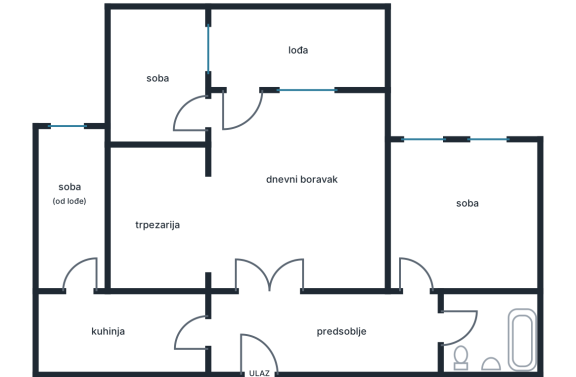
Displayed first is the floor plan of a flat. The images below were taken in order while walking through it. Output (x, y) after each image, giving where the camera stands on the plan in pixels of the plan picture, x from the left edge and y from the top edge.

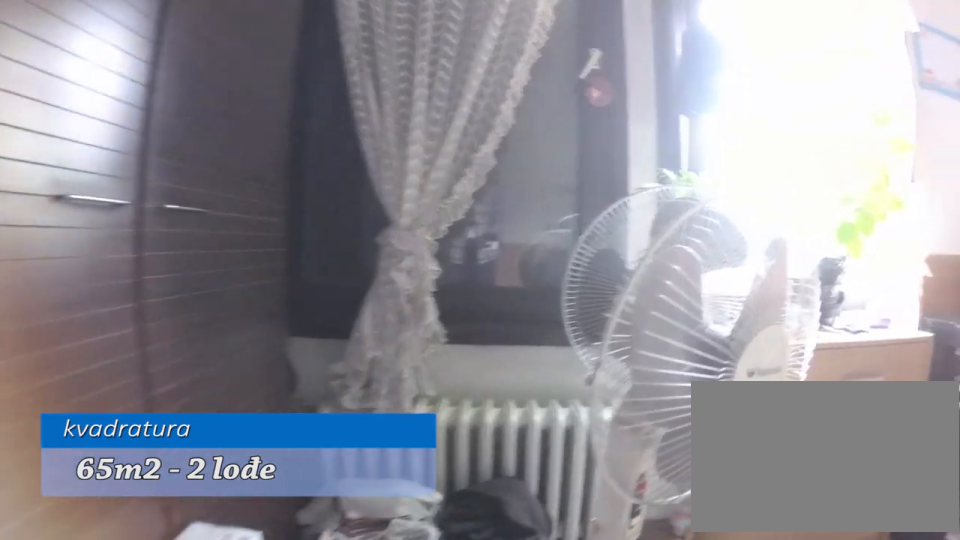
(418, 217)
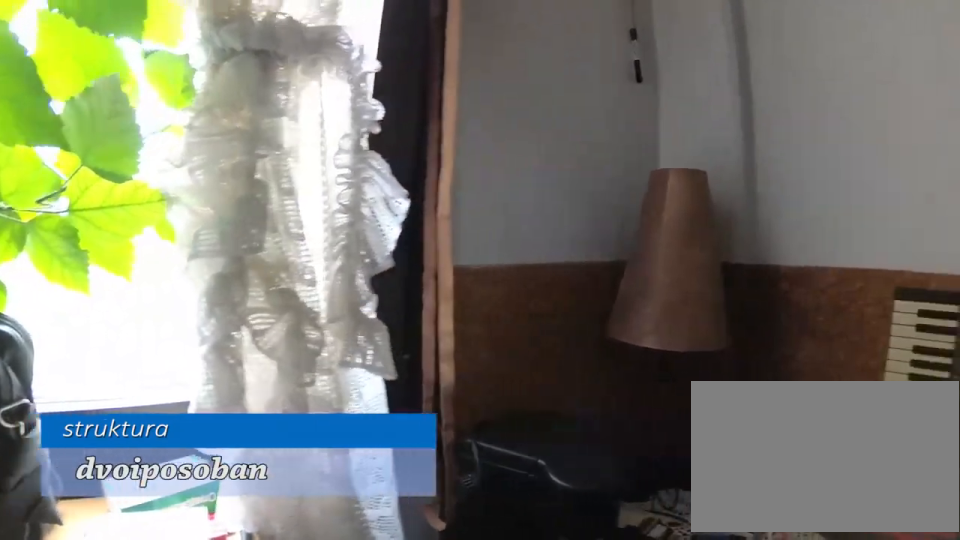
(478, 175)
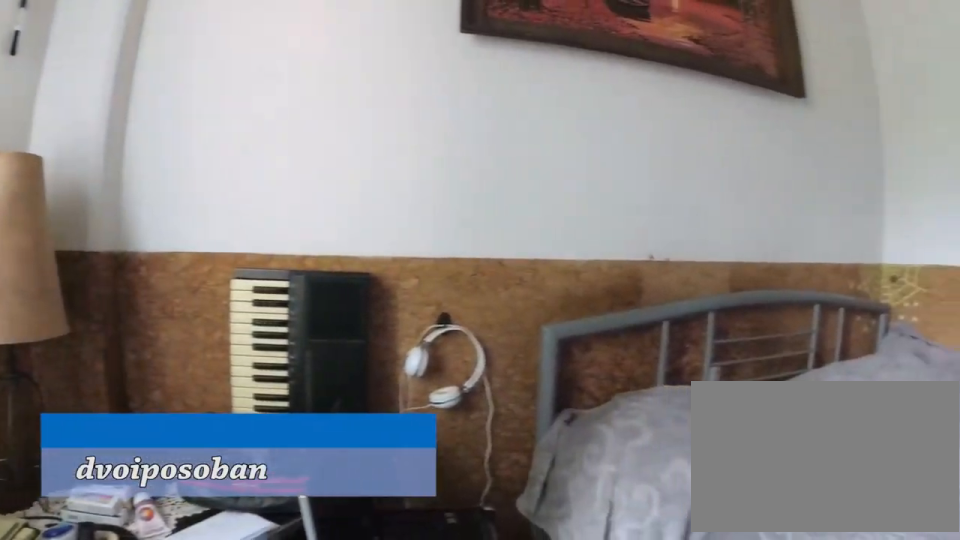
(481, 160)
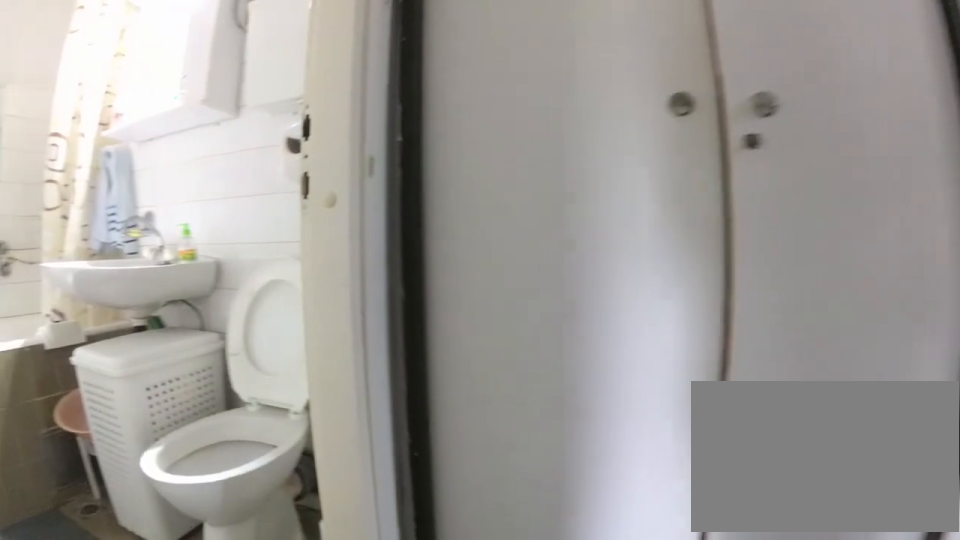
(414, 308)
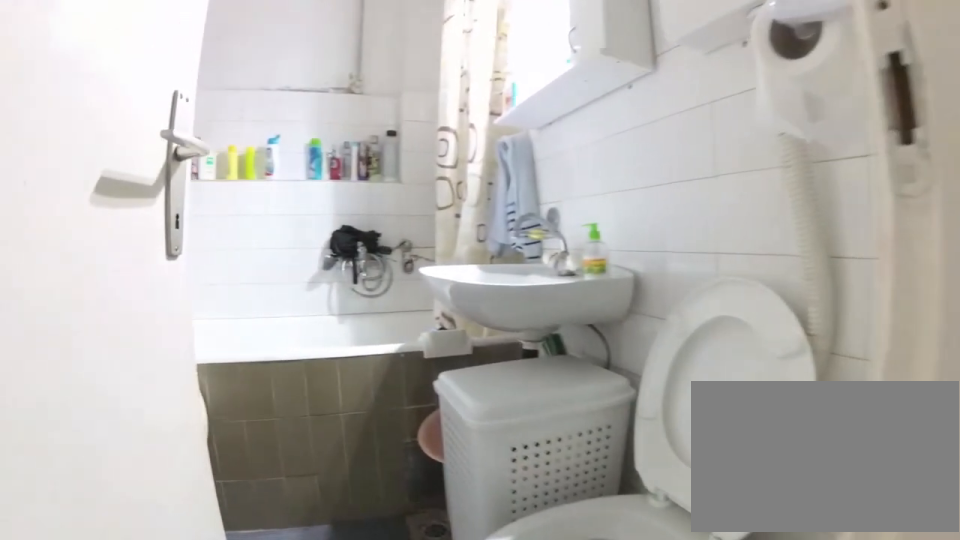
(419, 327)
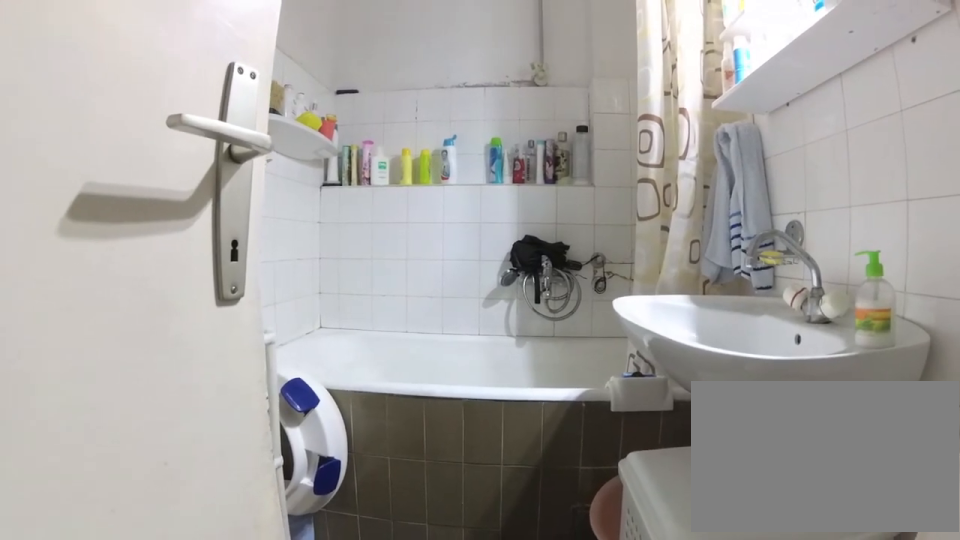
(444, 329)
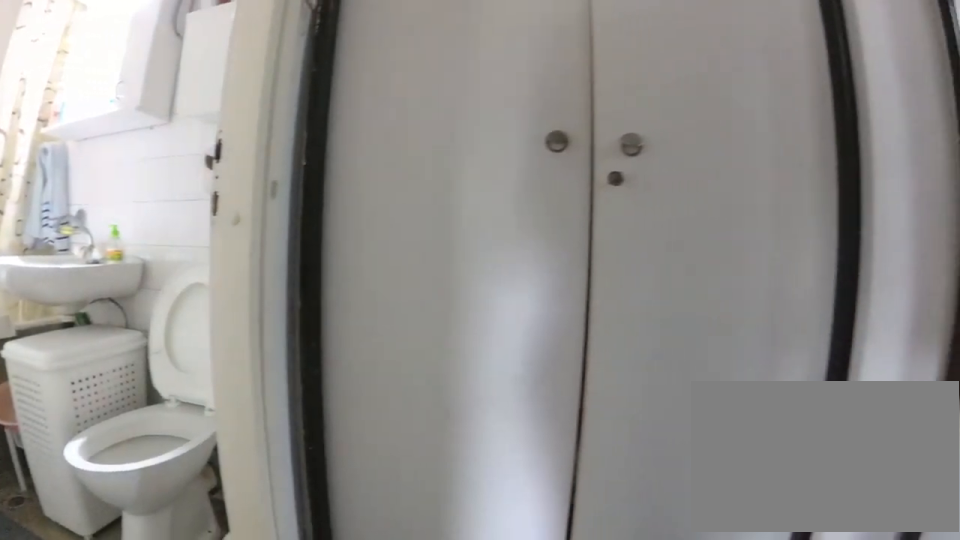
(428, 313)
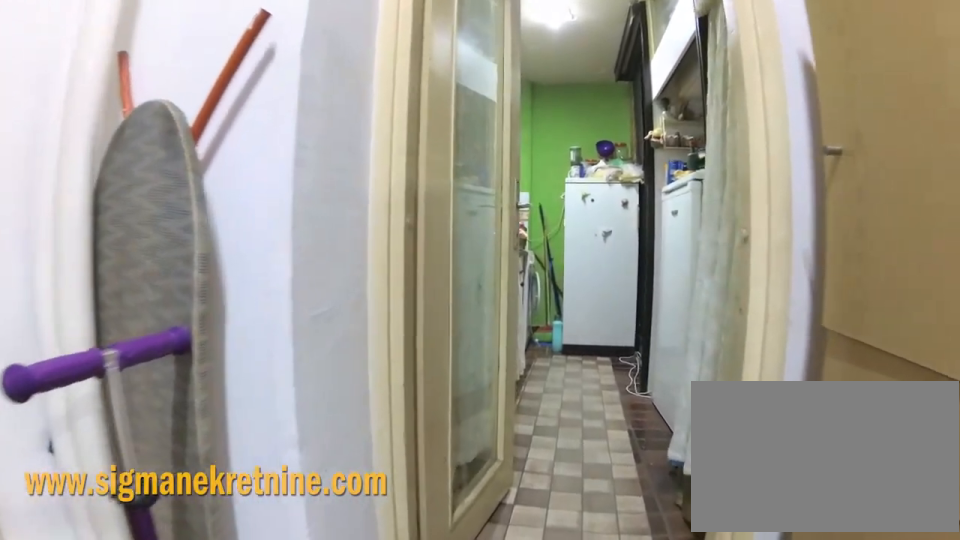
(280, 330)
